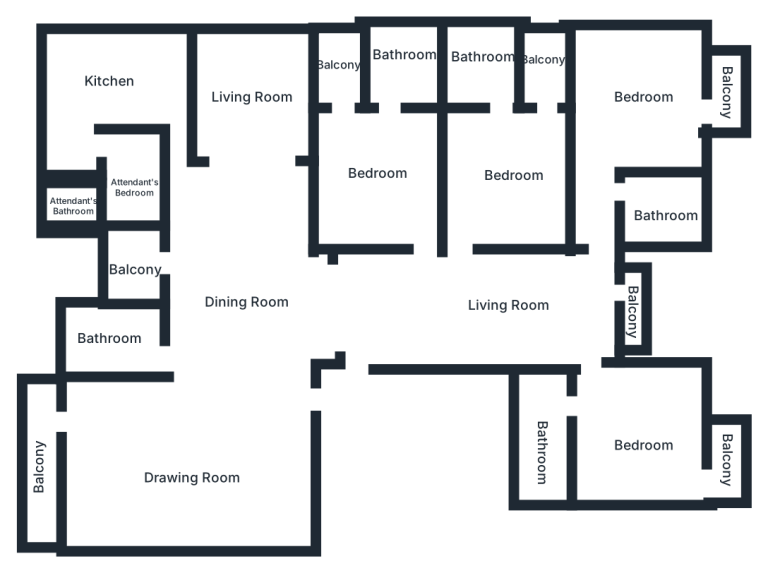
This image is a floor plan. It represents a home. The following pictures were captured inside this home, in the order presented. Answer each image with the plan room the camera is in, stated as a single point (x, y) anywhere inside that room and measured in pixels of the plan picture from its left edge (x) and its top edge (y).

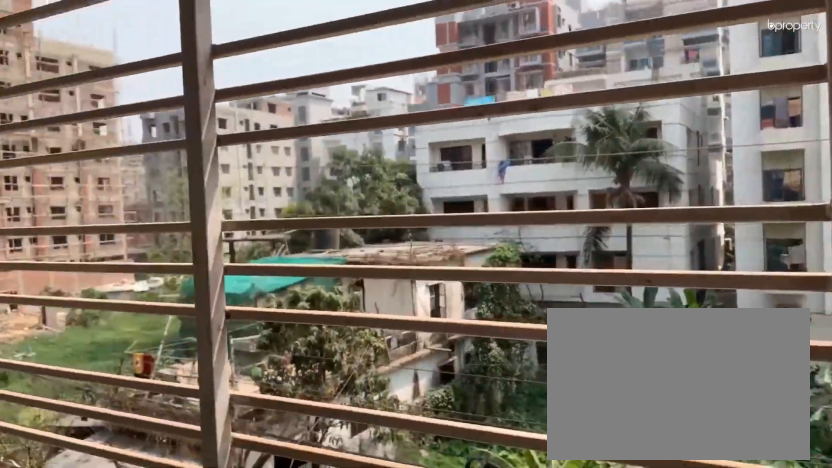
(726, 83)
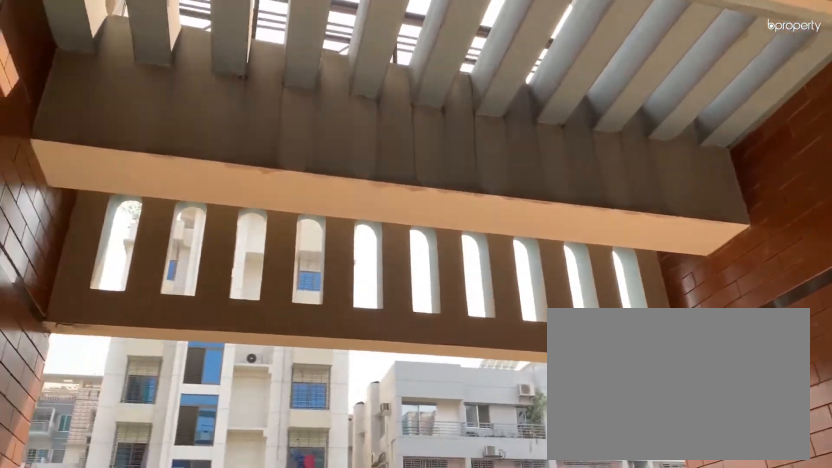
(633, 314)
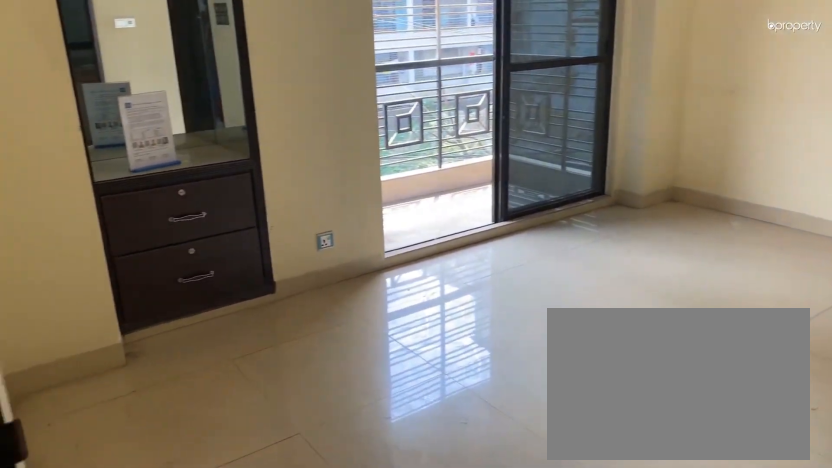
(633, 436)
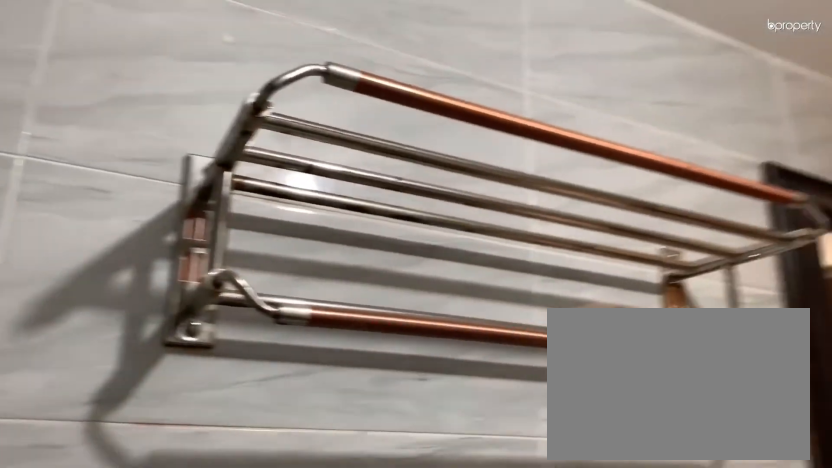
(542, 444)
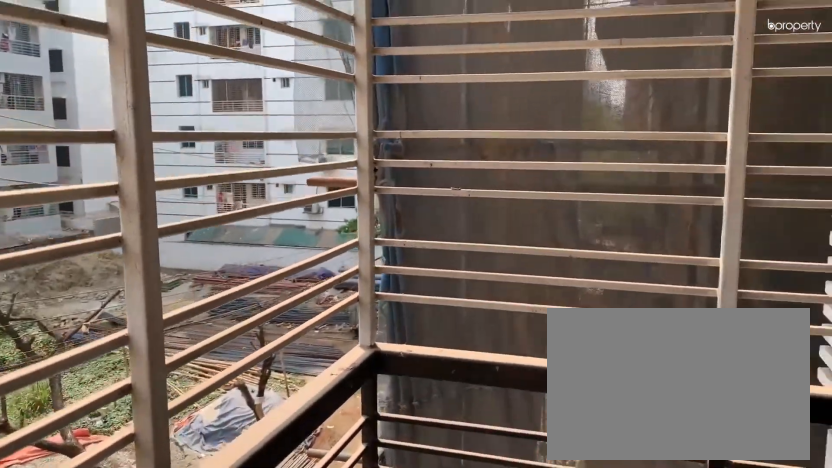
(731, 451)
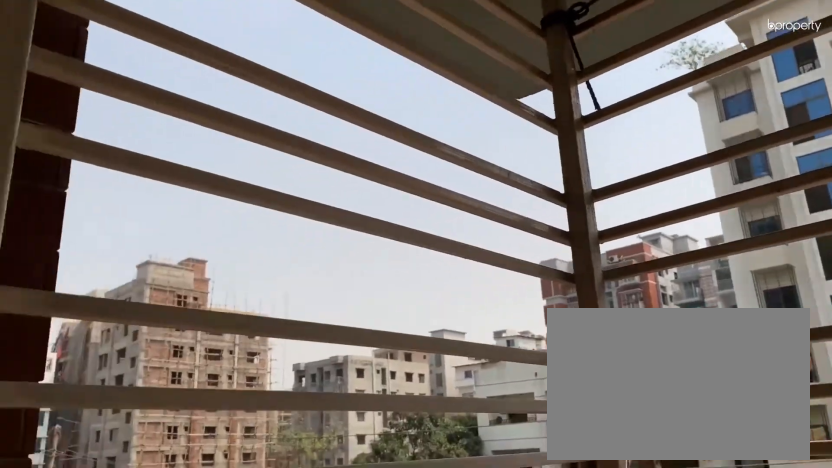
(731, 451)
